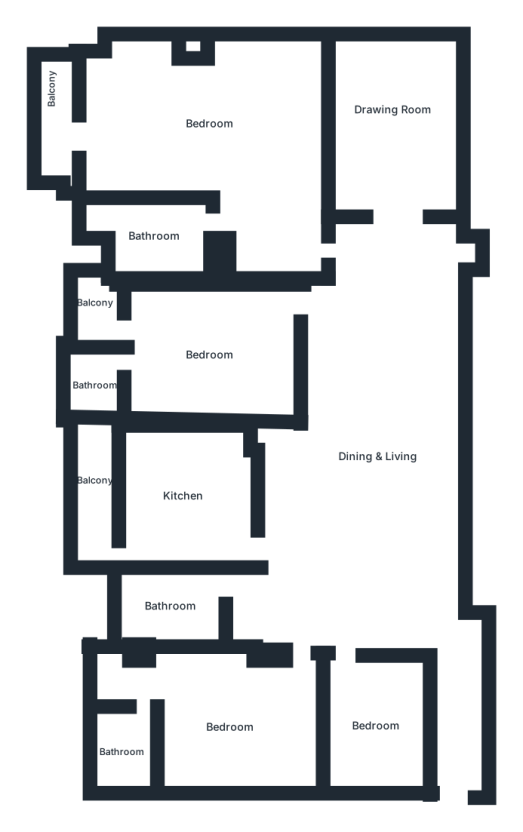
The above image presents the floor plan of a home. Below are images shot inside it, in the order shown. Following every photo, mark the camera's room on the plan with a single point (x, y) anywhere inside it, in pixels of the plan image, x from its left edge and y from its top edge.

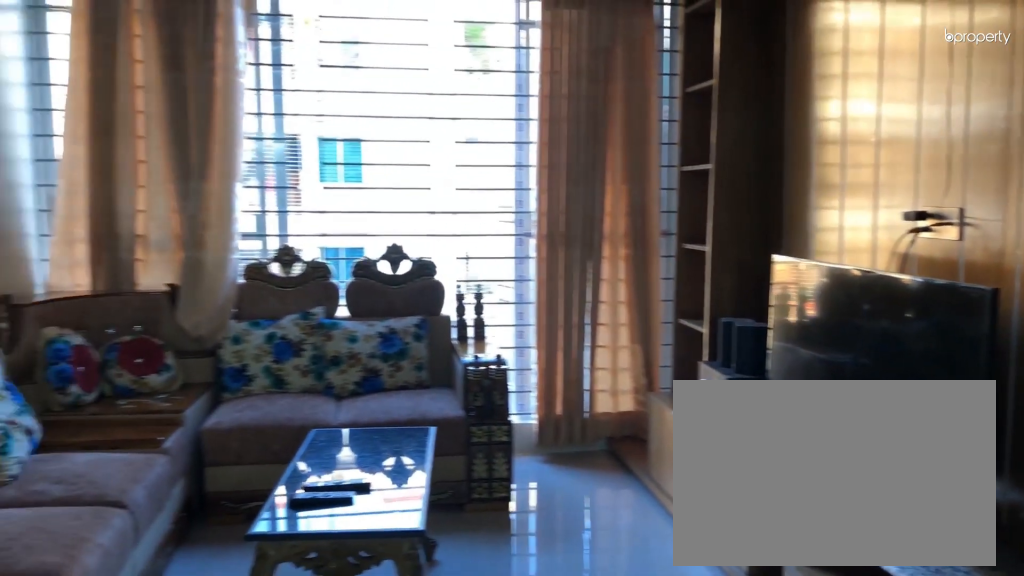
(397, 123)
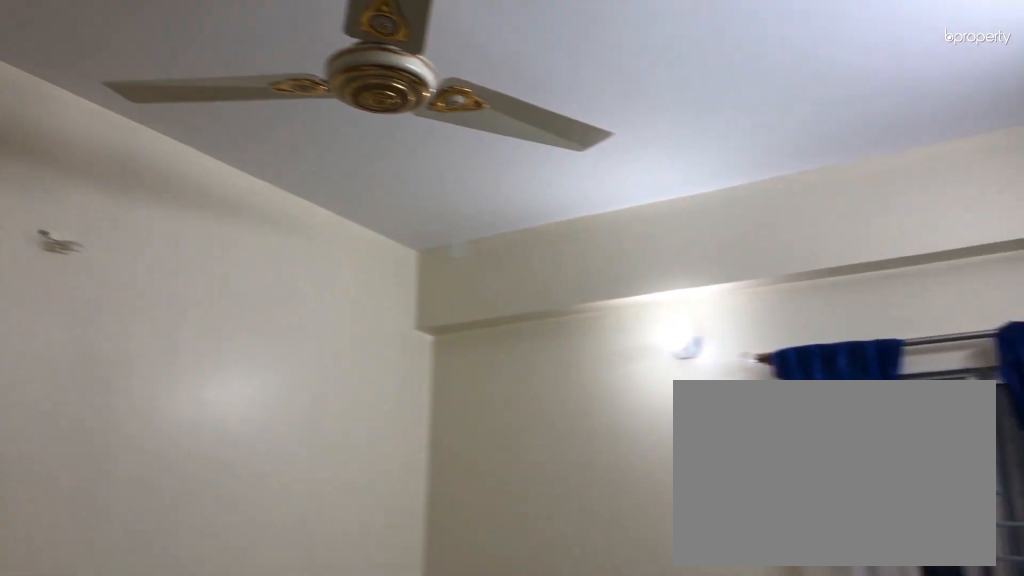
(377, 729)
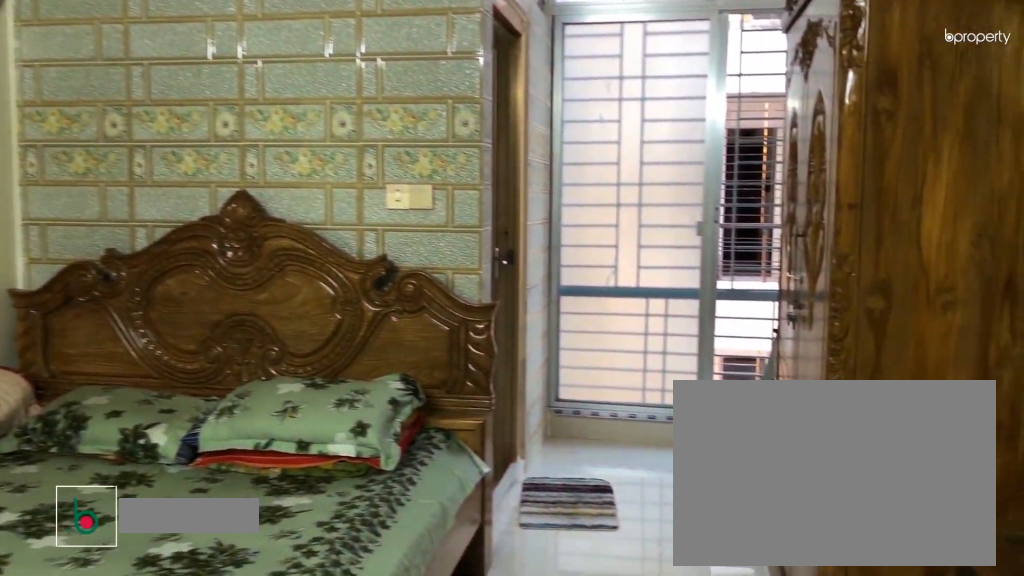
(234, 730)
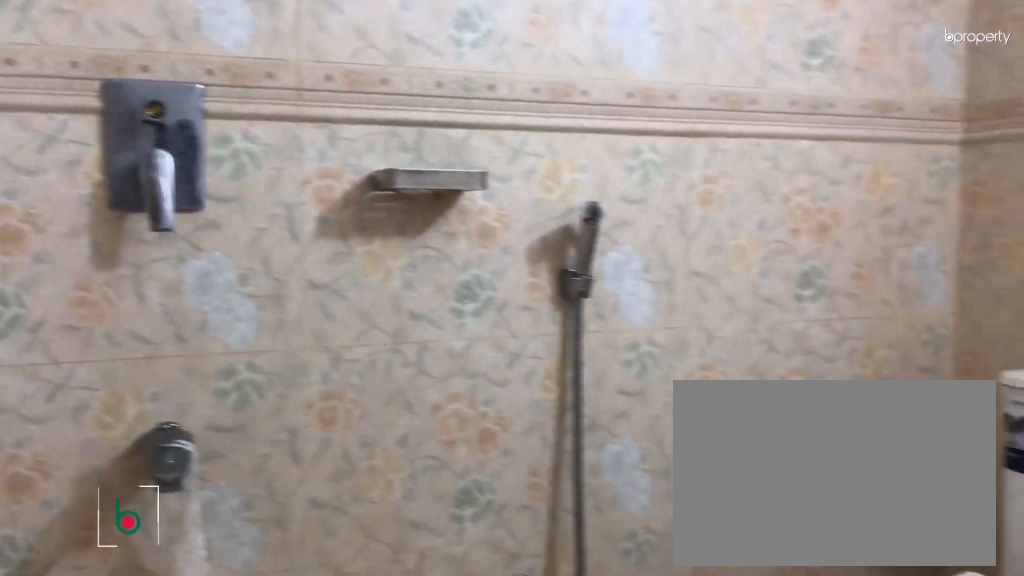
(124, 748)
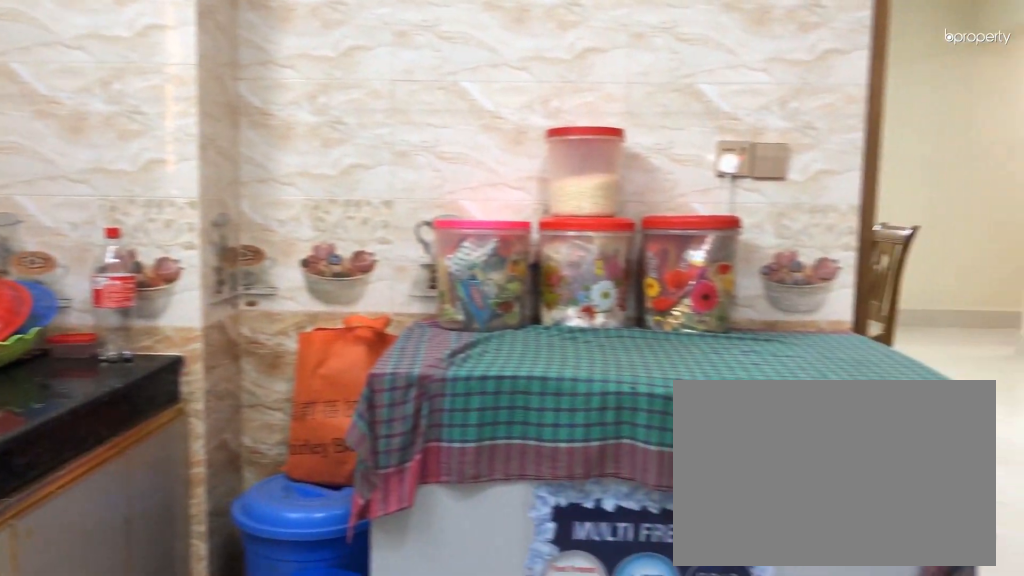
(183, 496)
